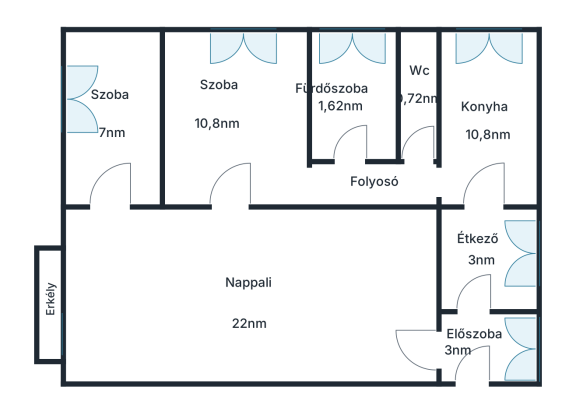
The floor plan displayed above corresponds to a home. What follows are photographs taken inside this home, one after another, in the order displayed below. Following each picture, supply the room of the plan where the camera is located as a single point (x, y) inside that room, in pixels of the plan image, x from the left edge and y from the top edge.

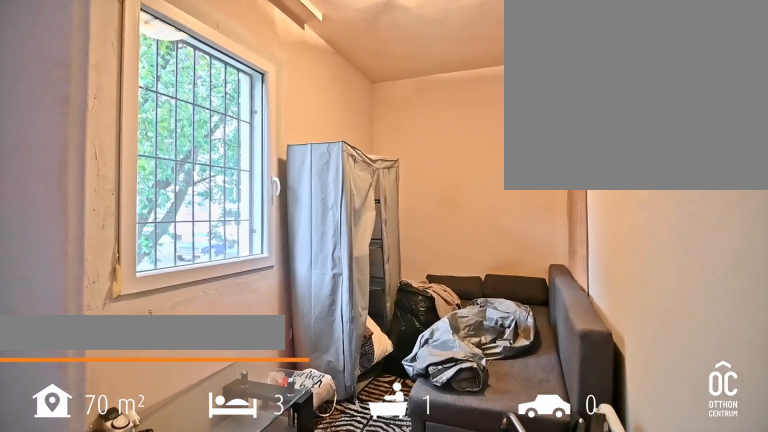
(117, 113)
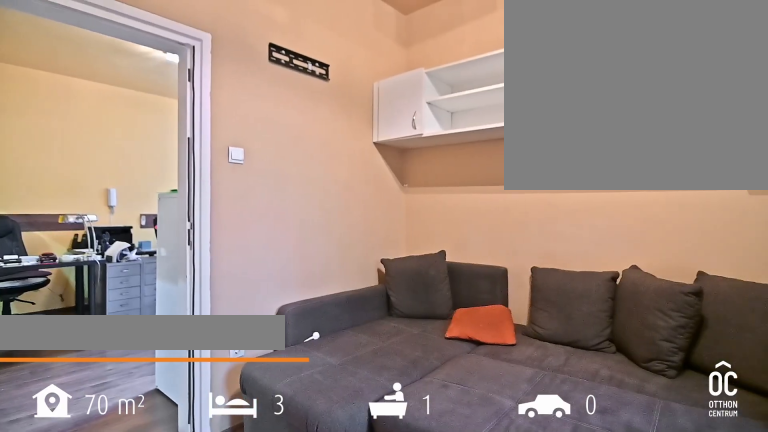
(237, 120)
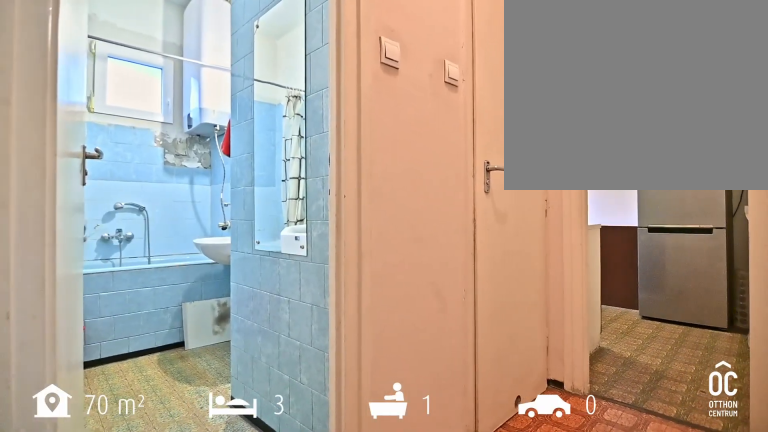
(369, 184)
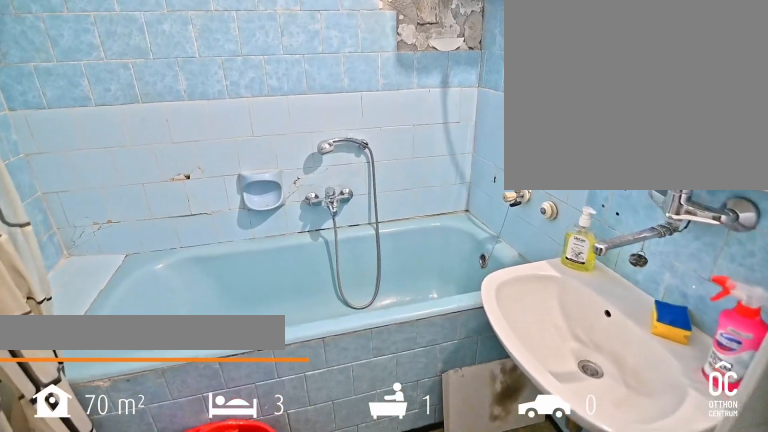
(351, 101)
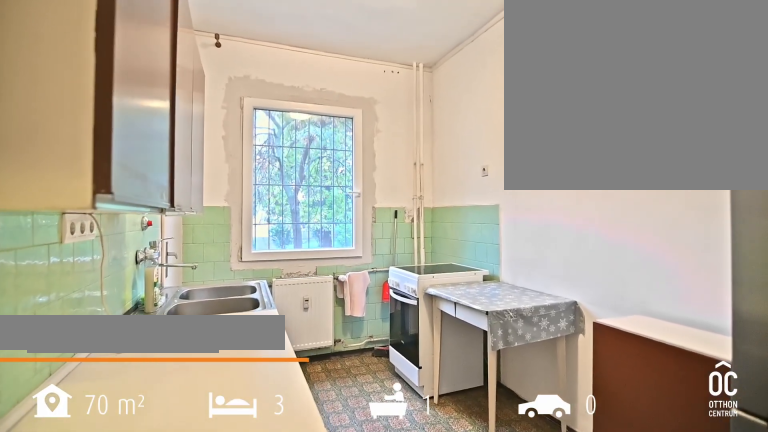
(486, 118)
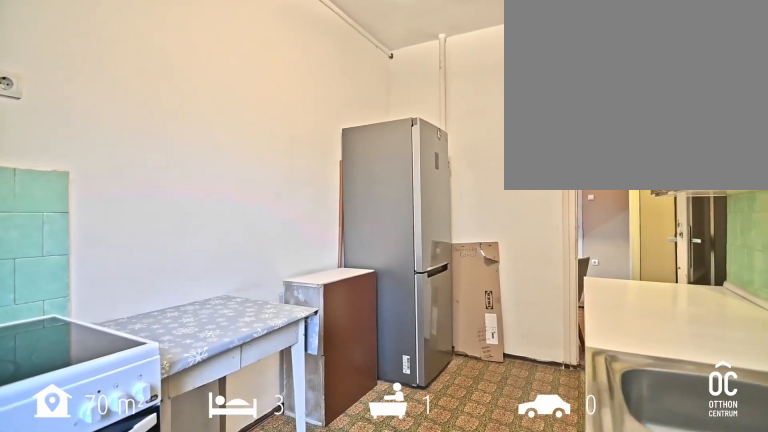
(486, 118)
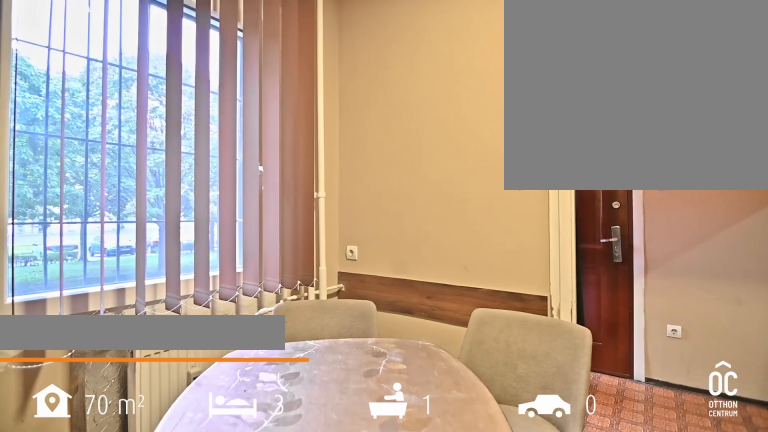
(488, 257)
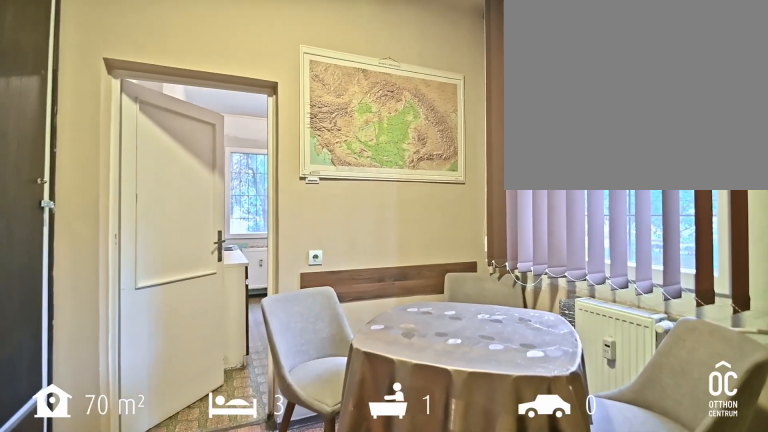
(488, 257)
